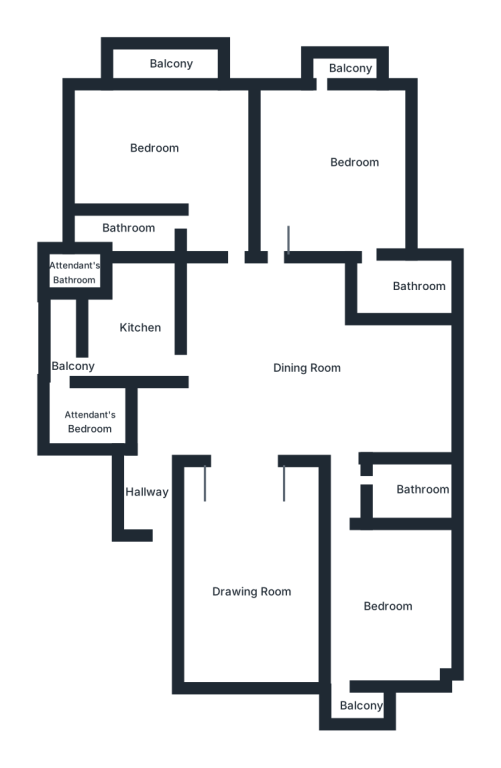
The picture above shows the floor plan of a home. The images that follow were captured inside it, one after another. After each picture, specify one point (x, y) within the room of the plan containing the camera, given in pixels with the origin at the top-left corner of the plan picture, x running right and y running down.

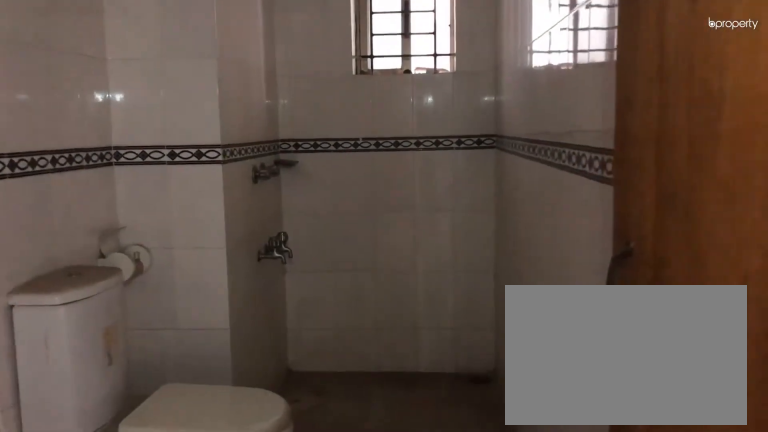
(144, 231)
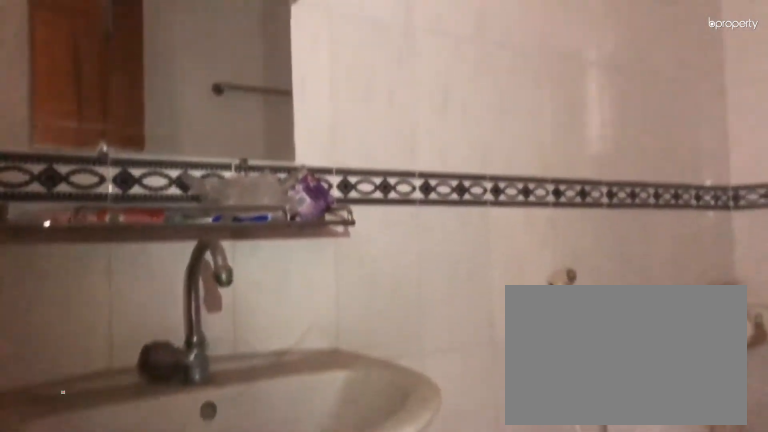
(144, 231)
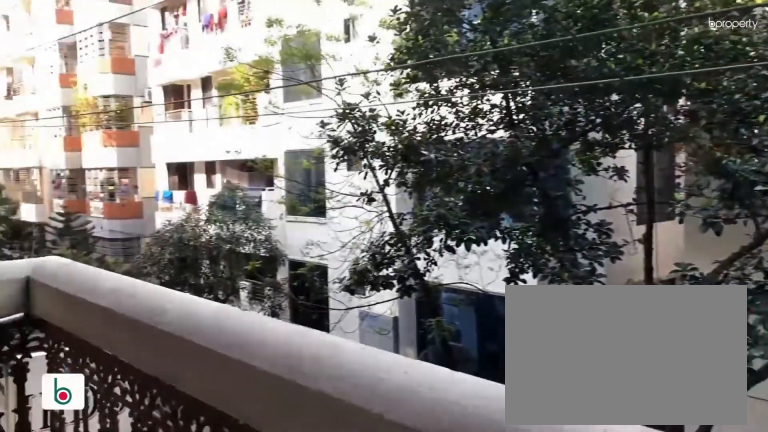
(196, 65)
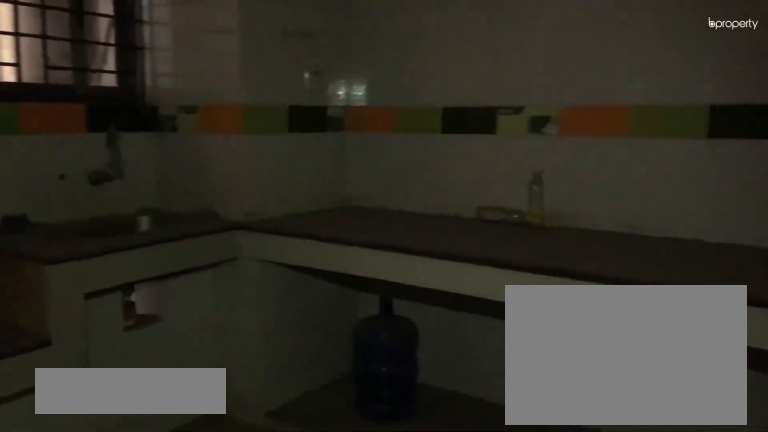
(140, 324)
